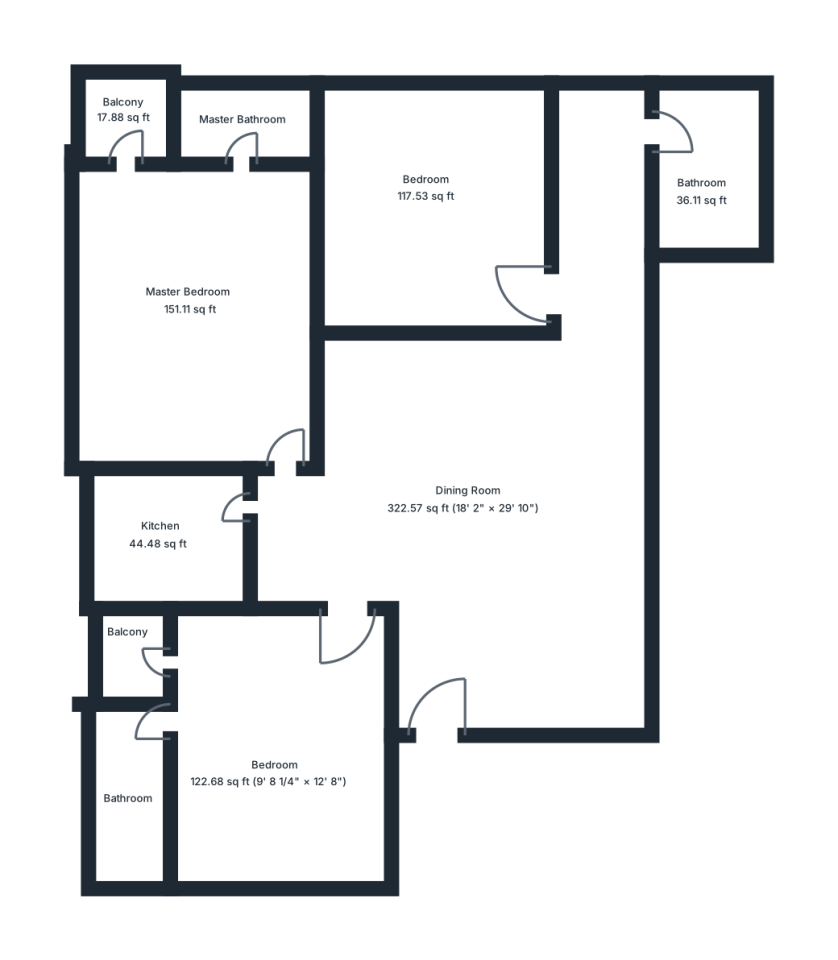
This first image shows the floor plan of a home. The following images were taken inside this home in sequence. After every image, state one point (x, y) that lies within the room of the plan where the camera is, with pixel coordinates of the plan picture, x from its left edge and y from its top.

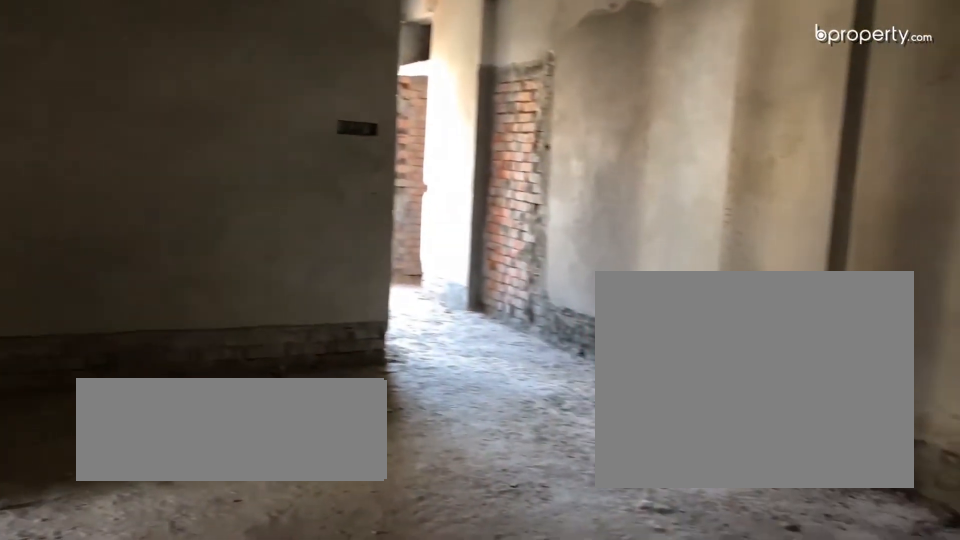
(499, 527)
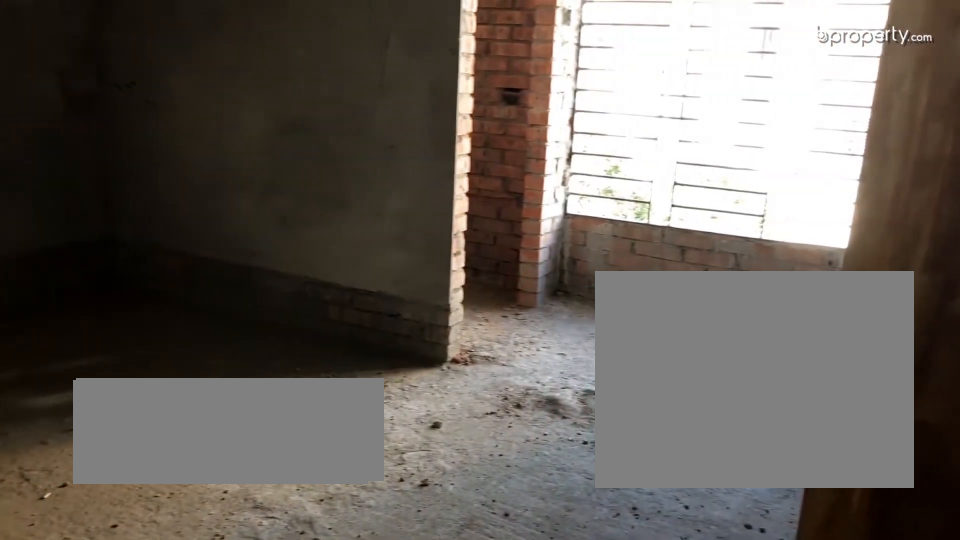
(275, 739)
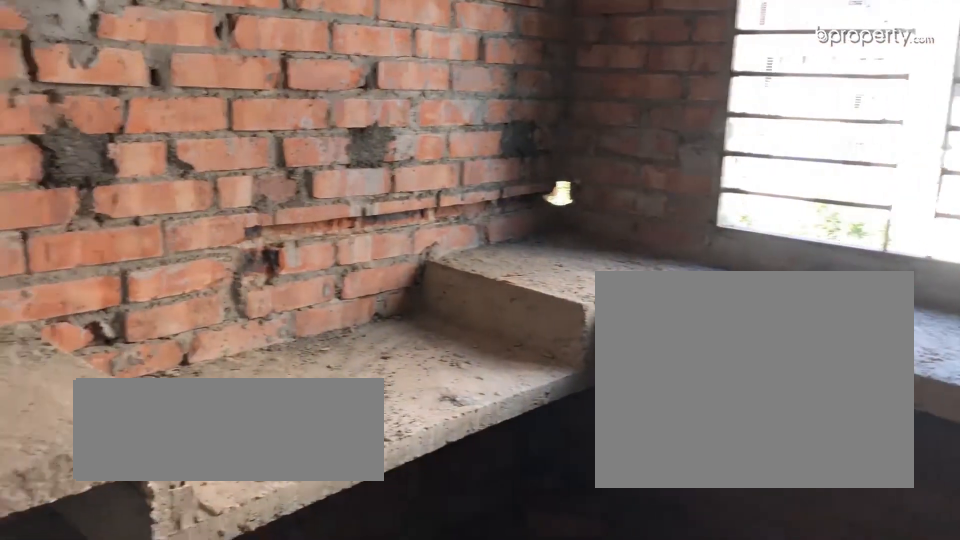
(166, 531)
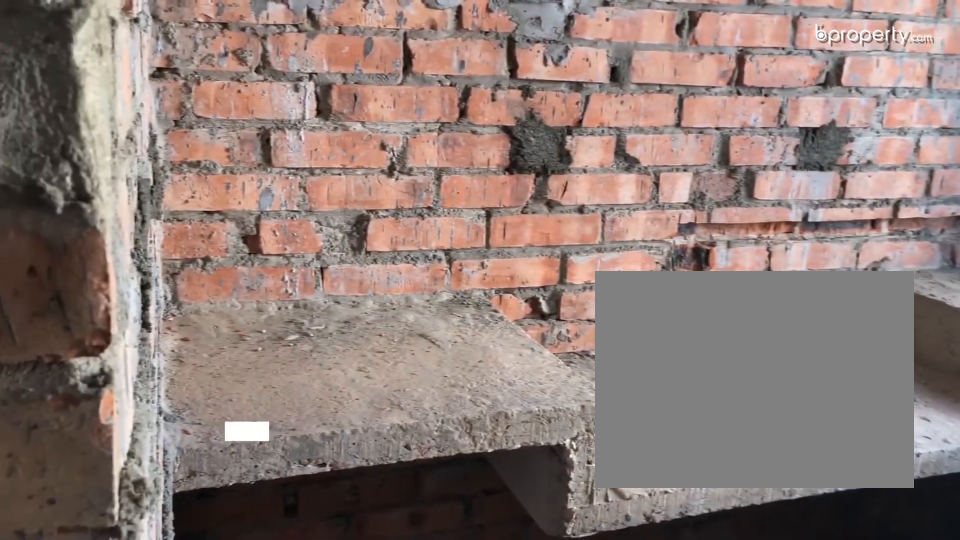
(166, 531)
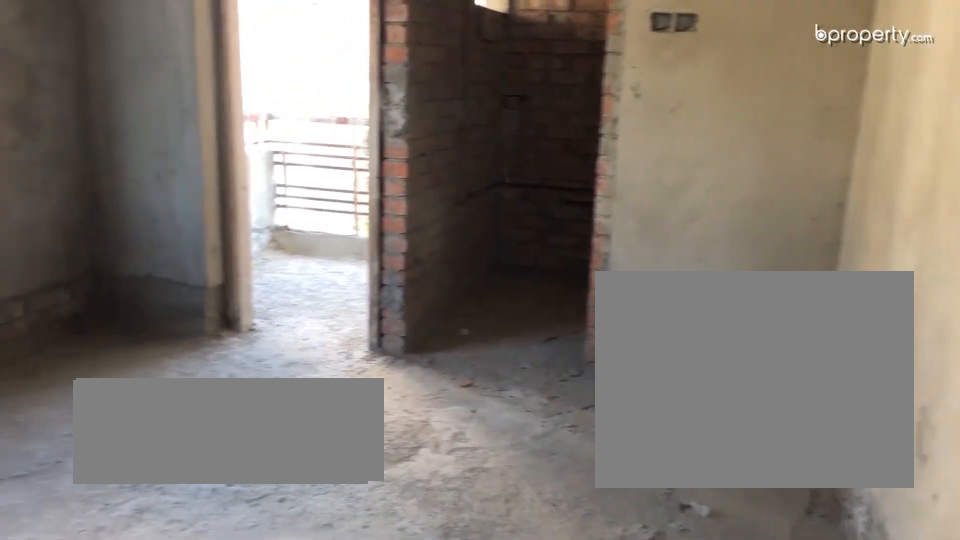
(224, 308)
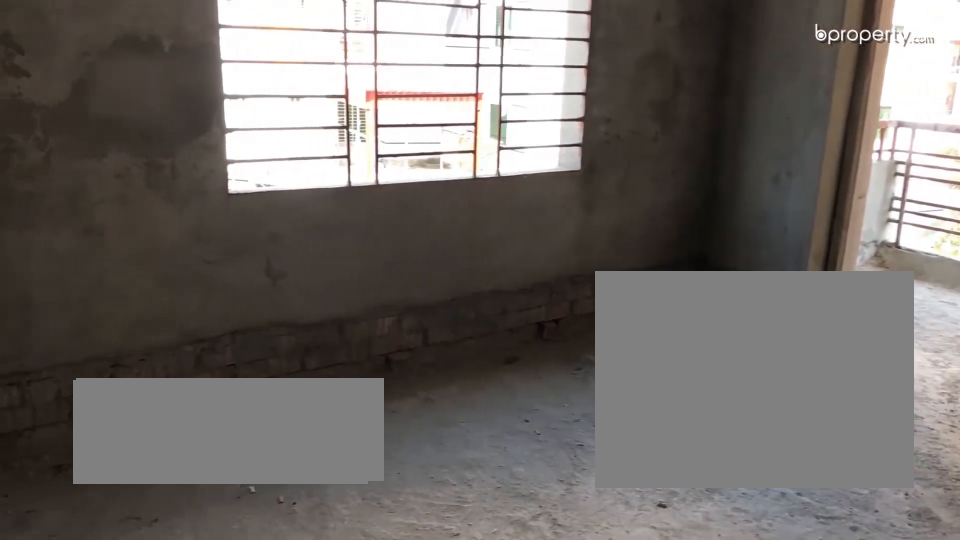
(224, 308)
